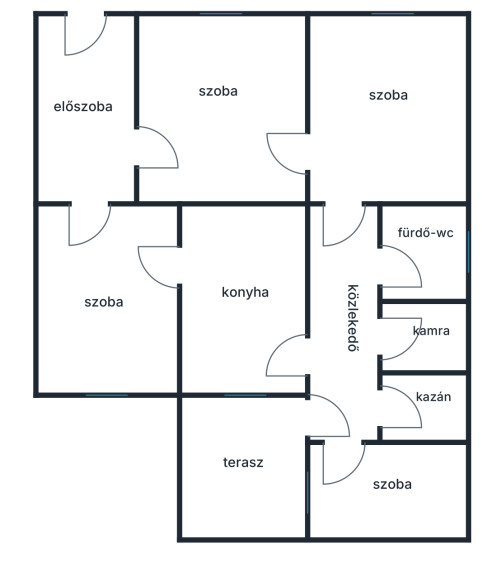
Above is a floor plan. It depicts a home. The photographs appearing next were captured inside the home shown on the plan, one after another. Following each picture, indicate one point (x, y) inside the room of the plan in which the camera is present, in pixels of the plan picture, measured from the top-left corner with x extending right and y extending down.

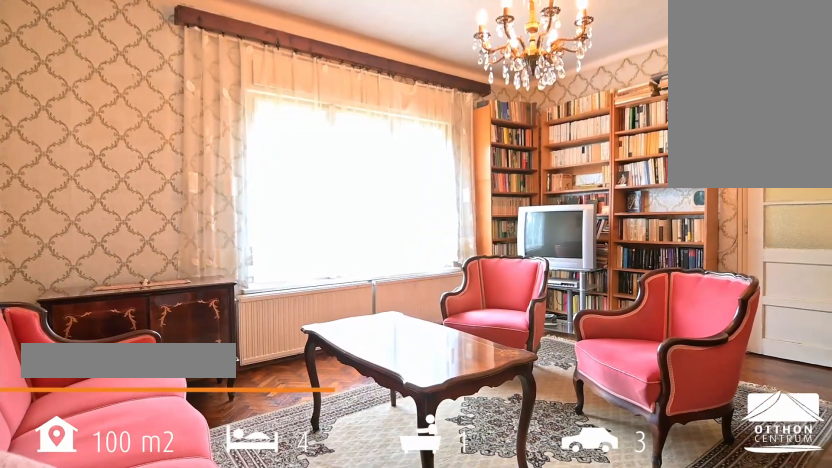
(223, 105)
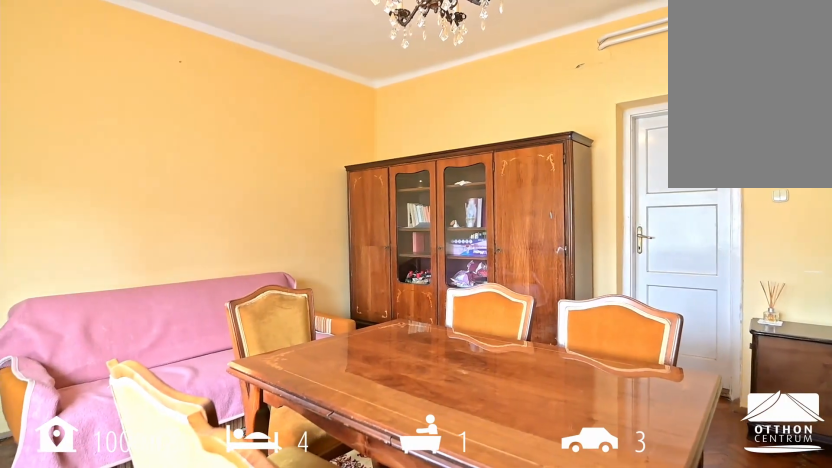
(389, 119)
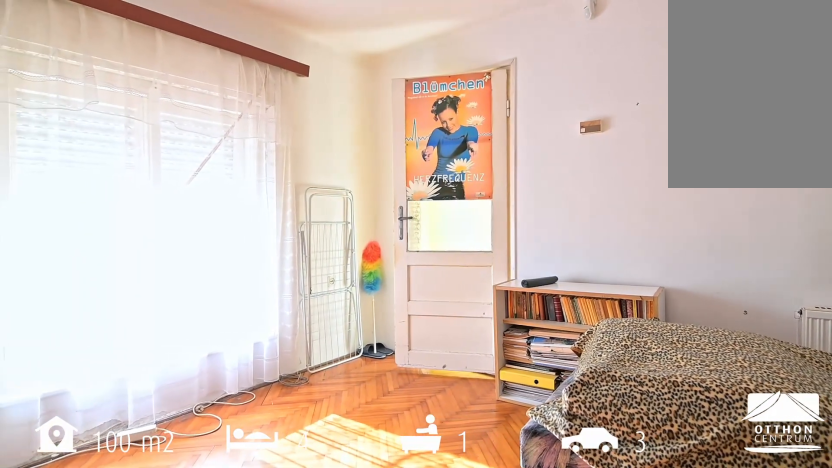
(403, 497)
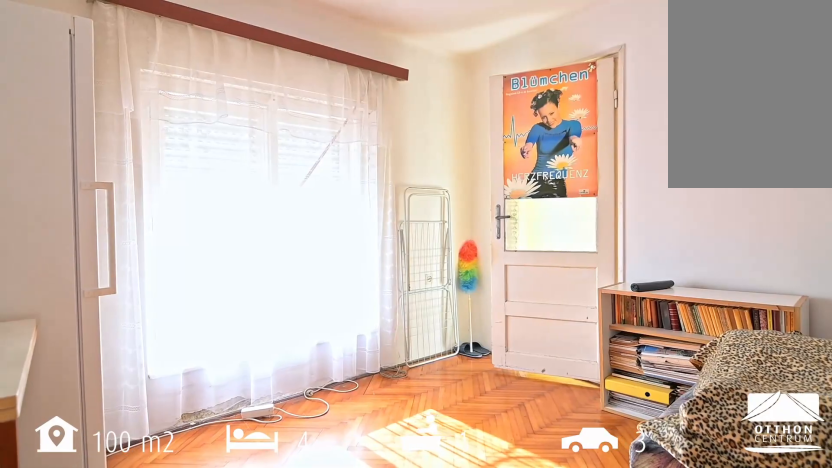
(403, 497)
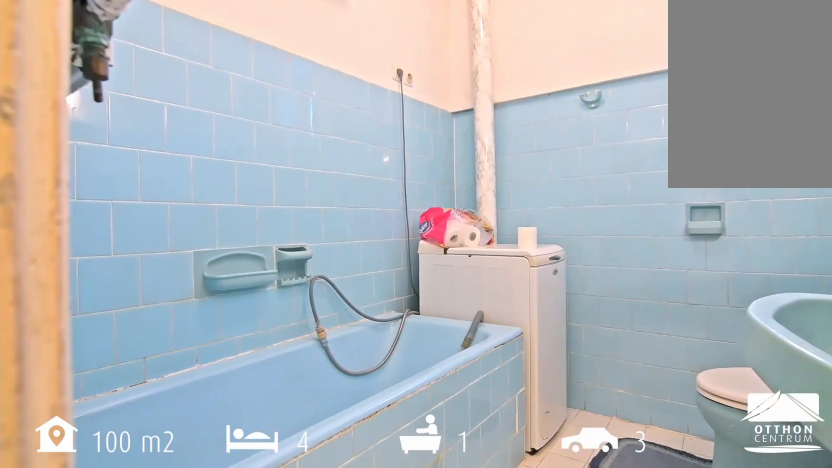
(430, 231)
